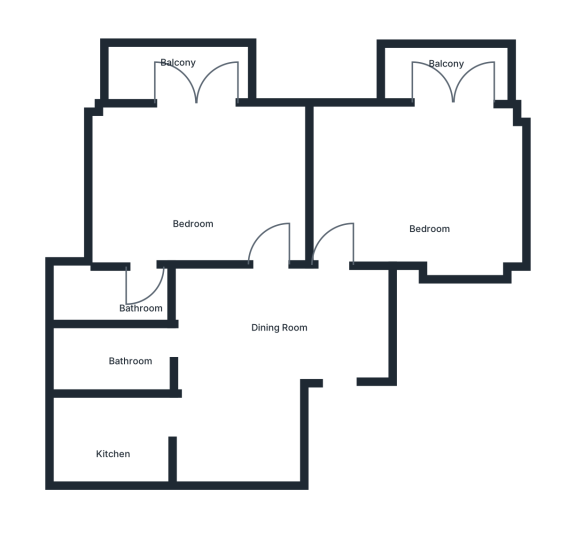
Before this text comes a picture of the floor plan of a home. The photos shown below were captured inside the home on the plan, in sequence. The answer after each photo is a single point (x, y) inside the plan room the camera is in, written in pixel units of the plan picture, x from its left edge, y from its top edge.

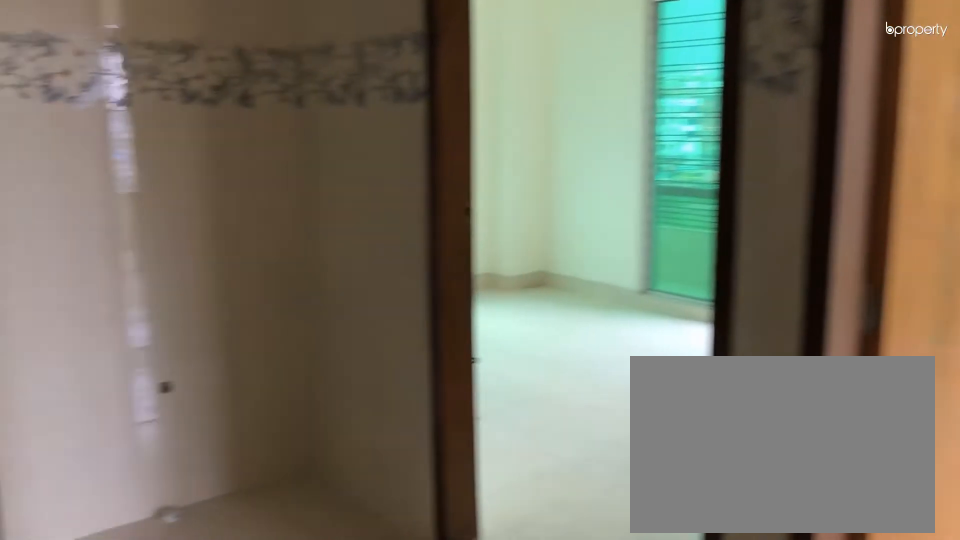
(253, 371)
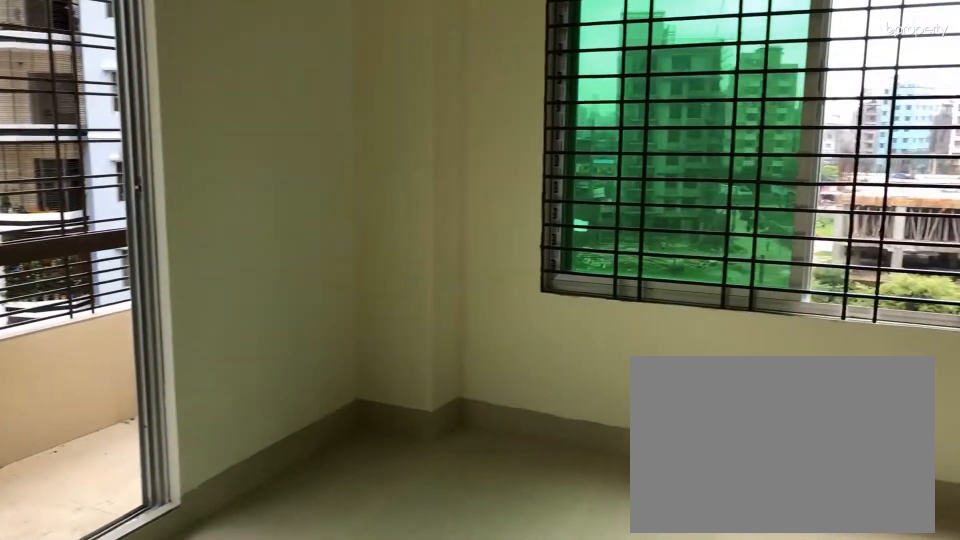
(426, 185)
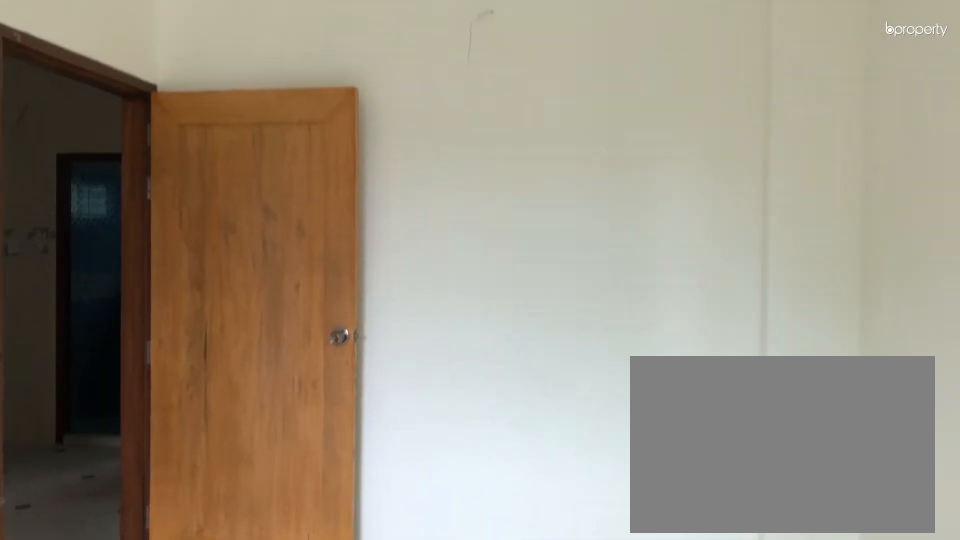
(426, 185)
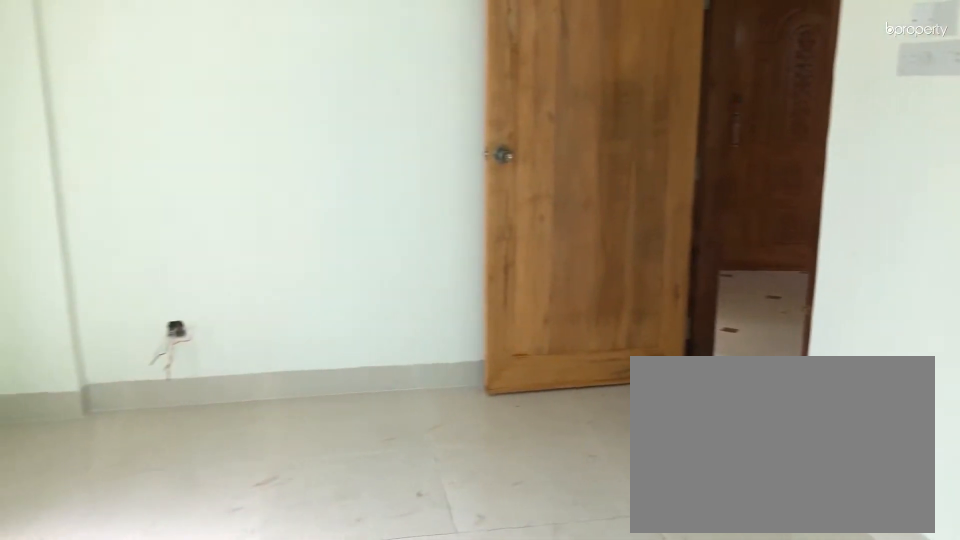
(196, 182)
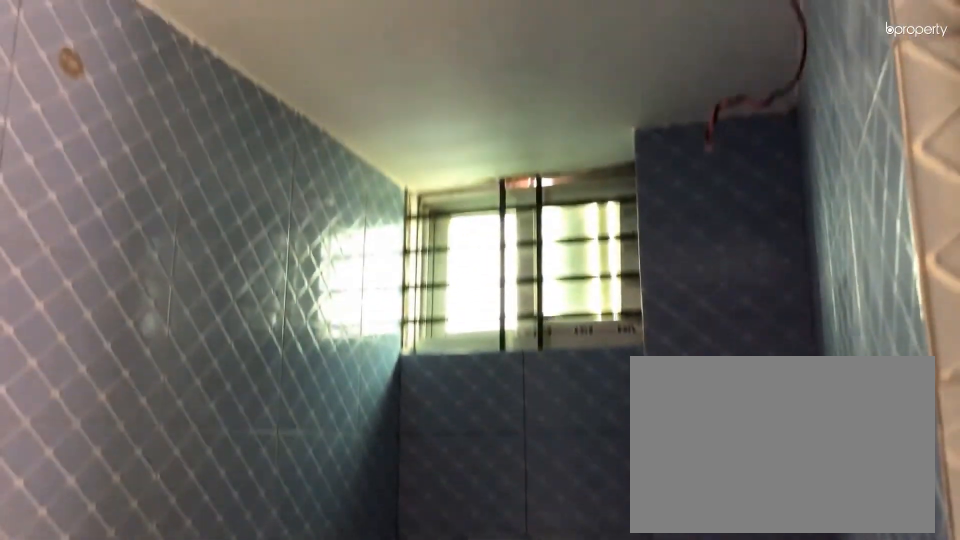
(115, 300)
